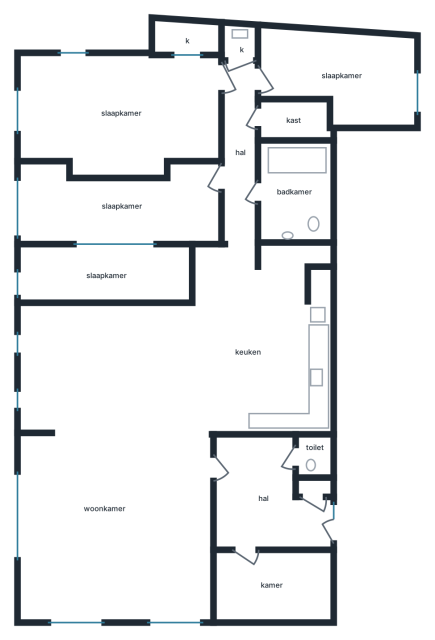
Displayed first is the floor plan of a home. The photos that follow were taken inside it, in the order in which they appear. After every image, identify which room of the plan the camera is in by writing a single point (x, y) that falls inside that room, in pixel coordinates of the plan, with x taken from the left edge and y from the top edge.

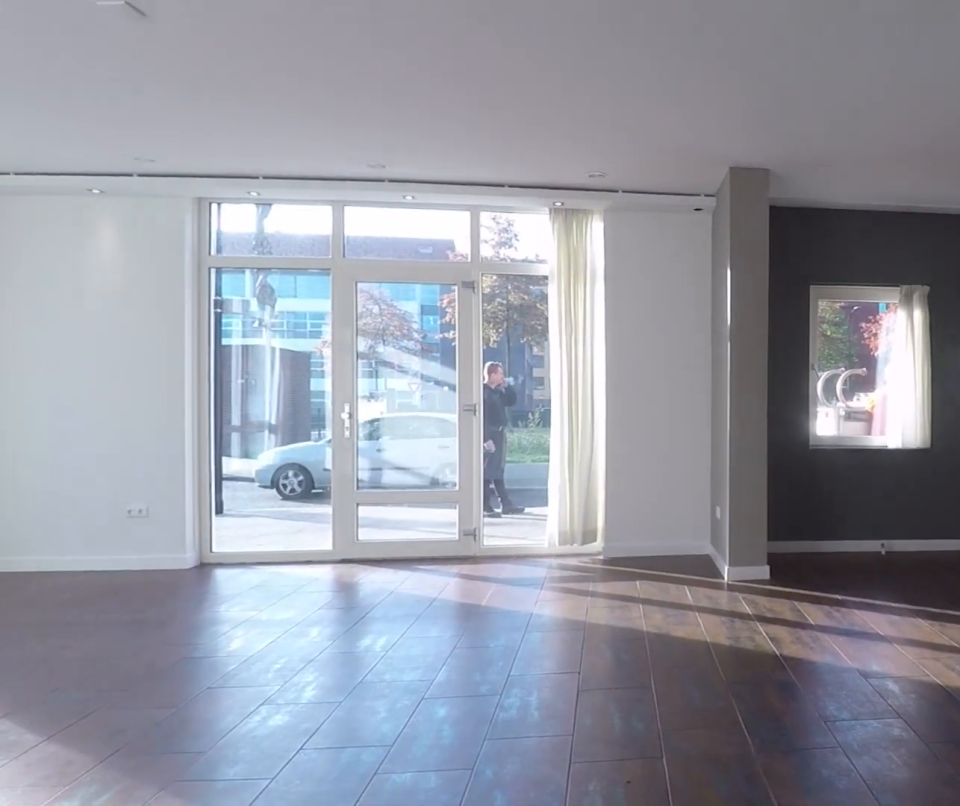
(114, 464)
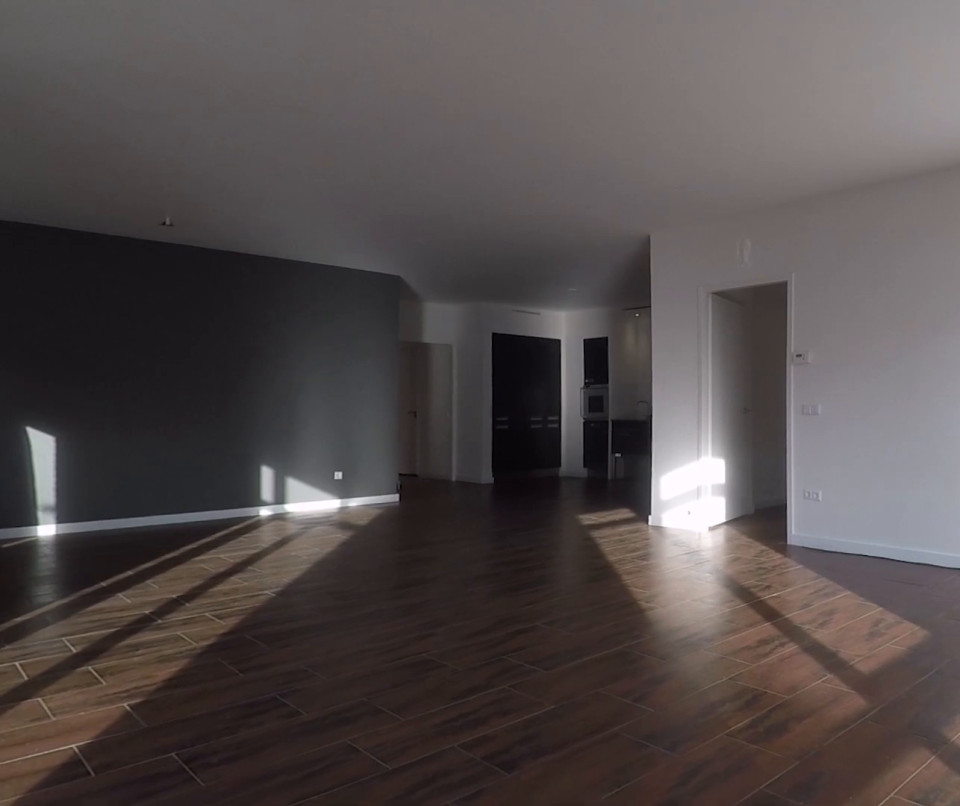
(114, 464)
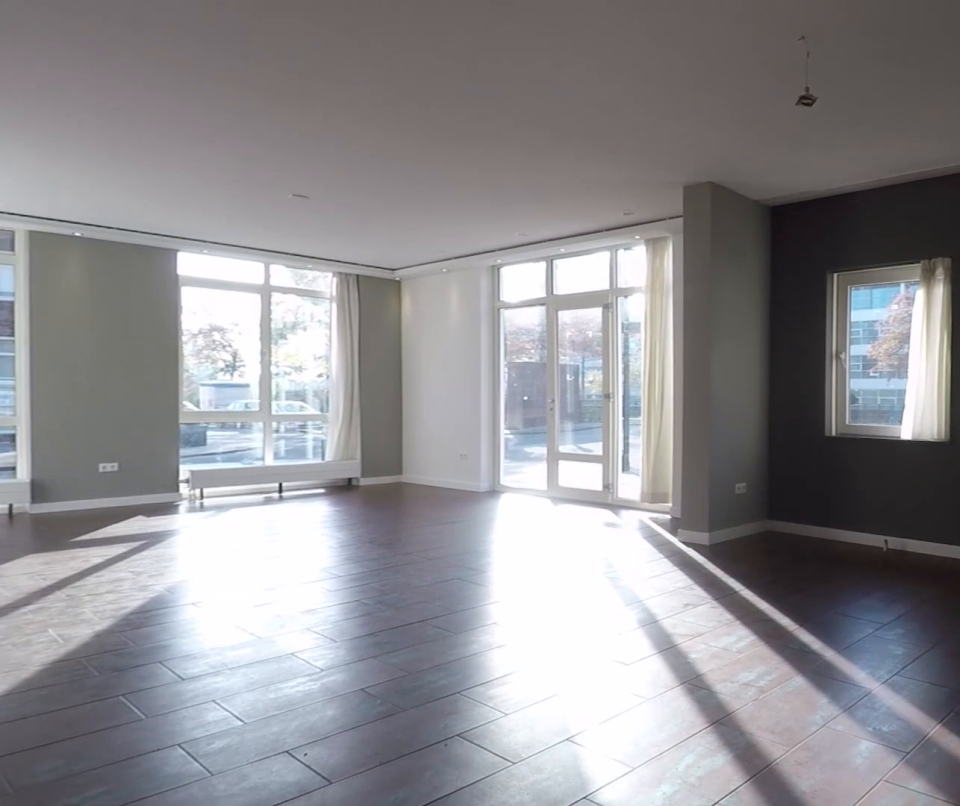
(114, 464)
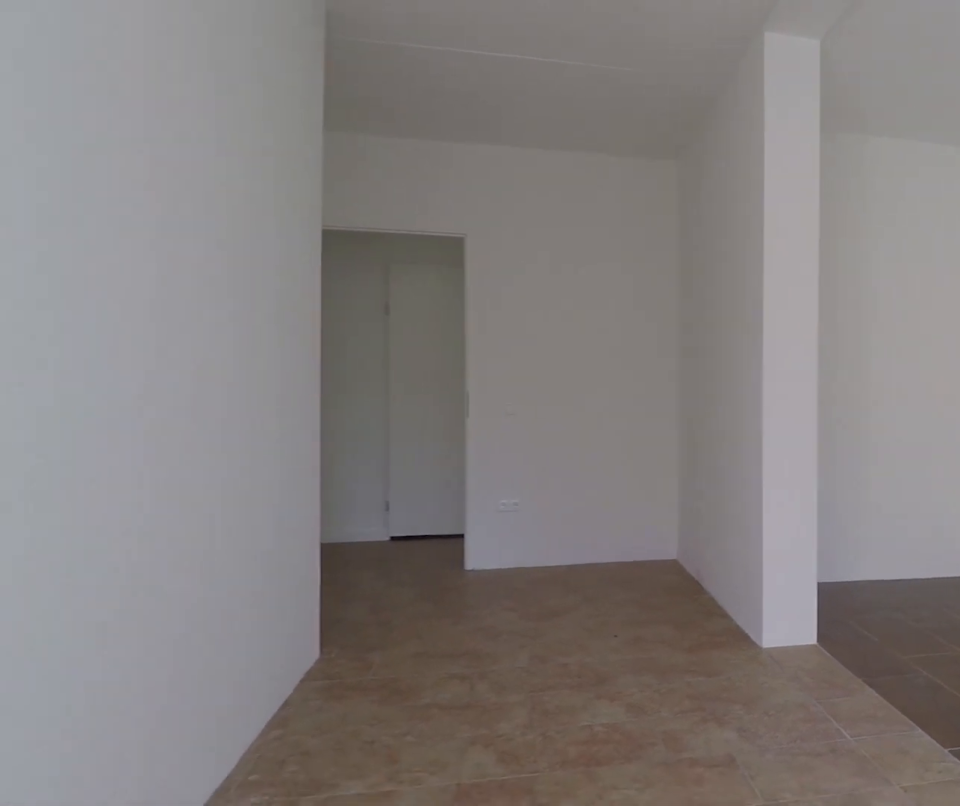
(122, 205)
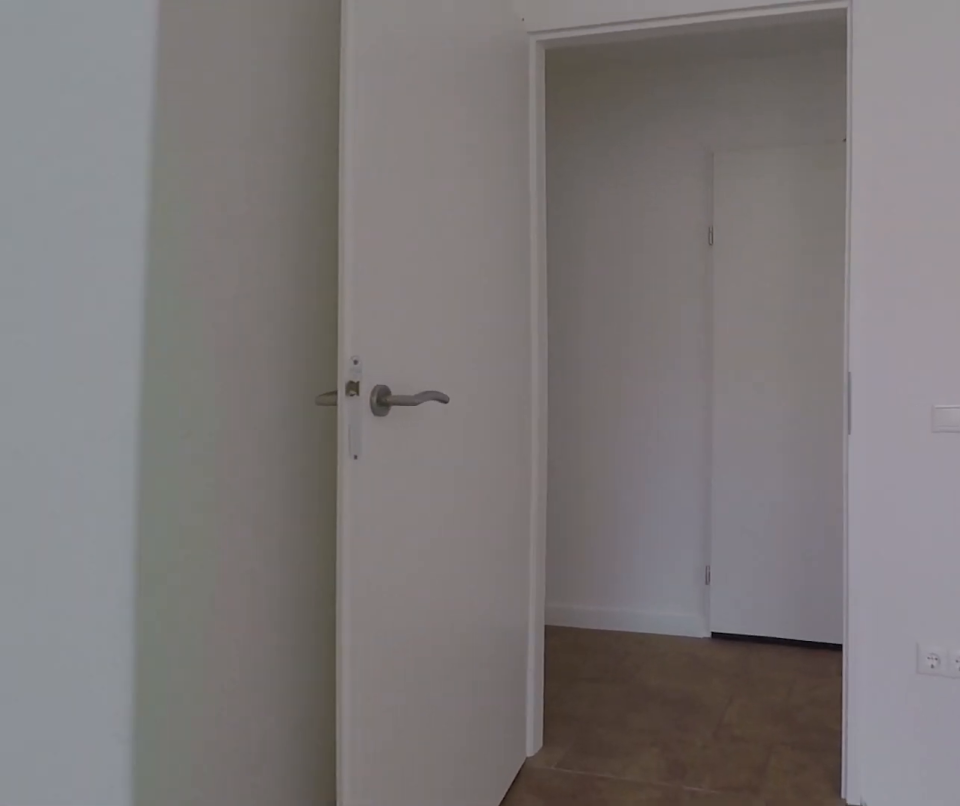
(122, 205)
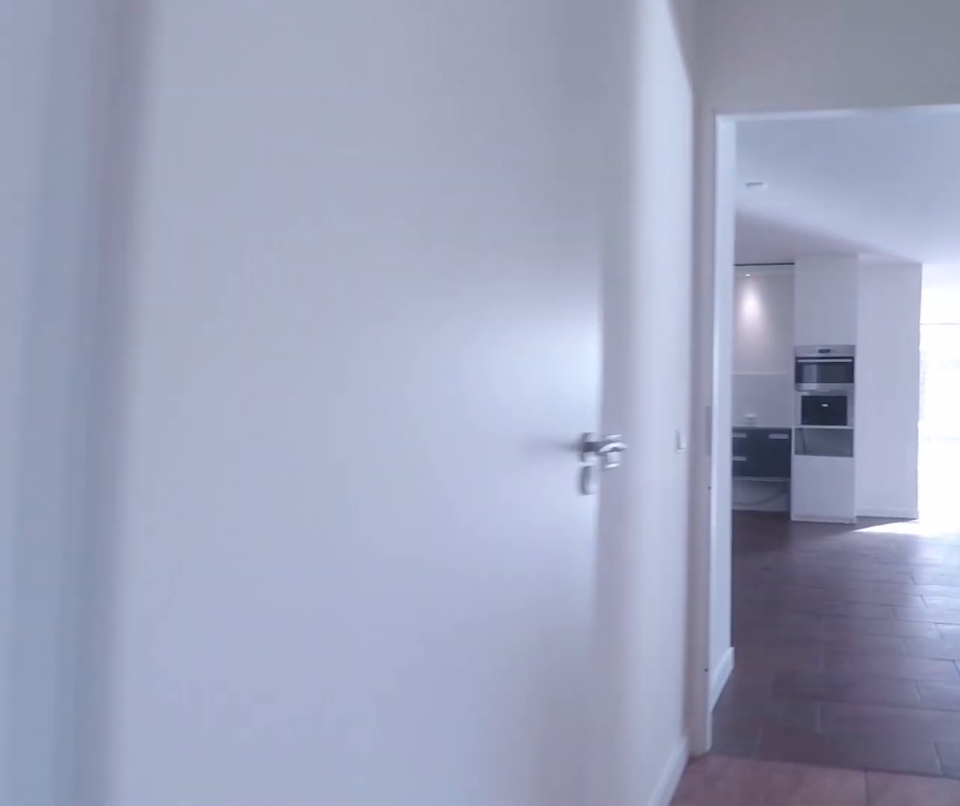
(240, 150)
